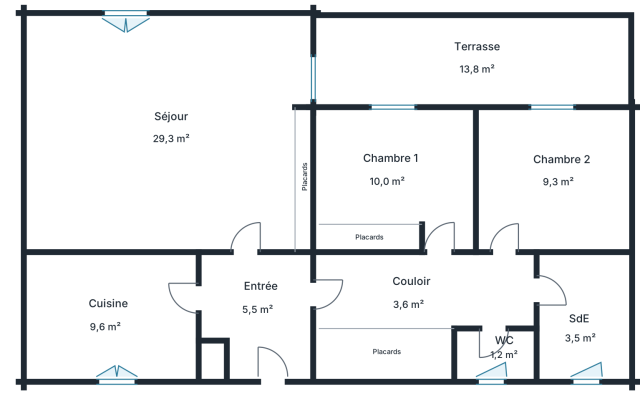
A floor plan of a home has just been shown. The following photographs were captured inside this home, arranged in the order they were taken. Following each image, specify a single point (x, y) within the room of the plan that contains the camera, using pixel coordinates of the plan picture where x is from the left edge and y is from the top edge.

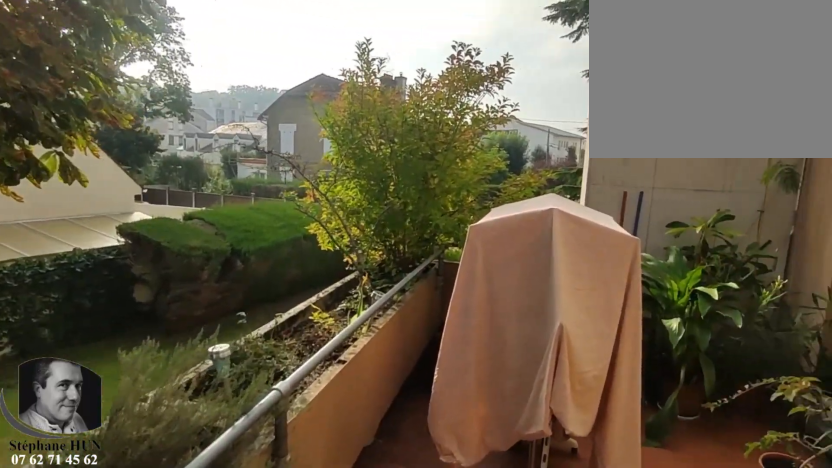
(475, 56)
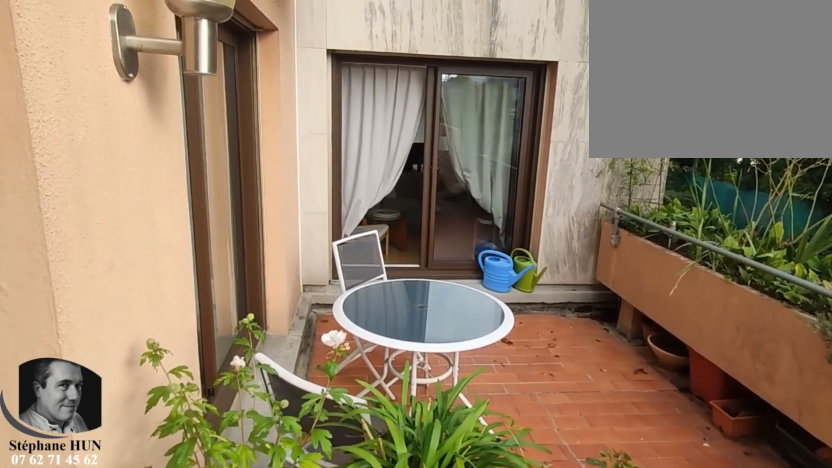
(475, 56)
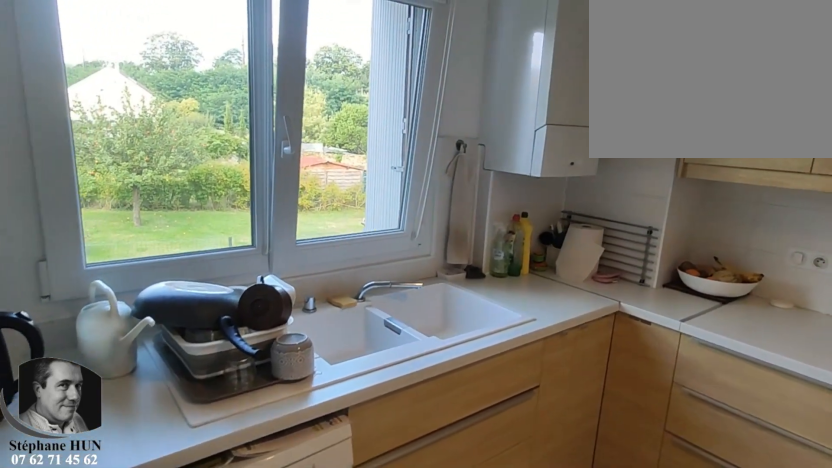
(111, 316)
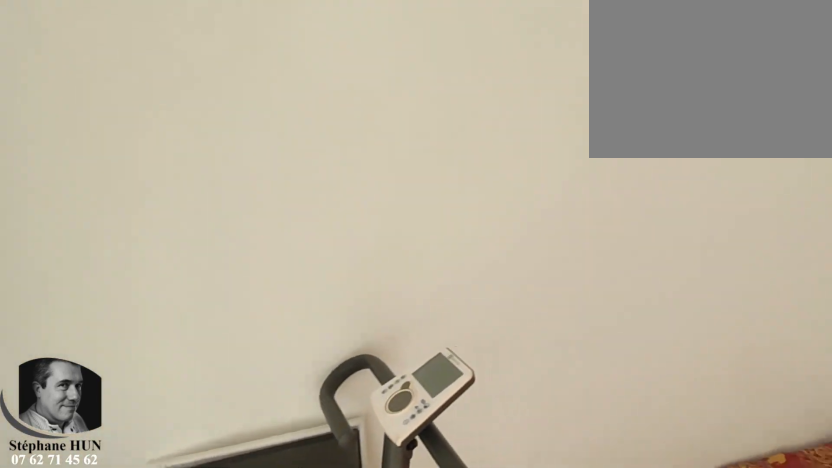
(554, 182)
